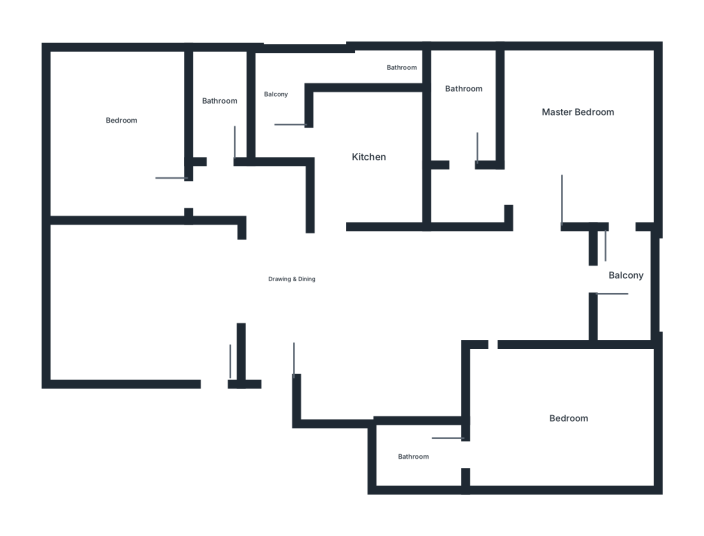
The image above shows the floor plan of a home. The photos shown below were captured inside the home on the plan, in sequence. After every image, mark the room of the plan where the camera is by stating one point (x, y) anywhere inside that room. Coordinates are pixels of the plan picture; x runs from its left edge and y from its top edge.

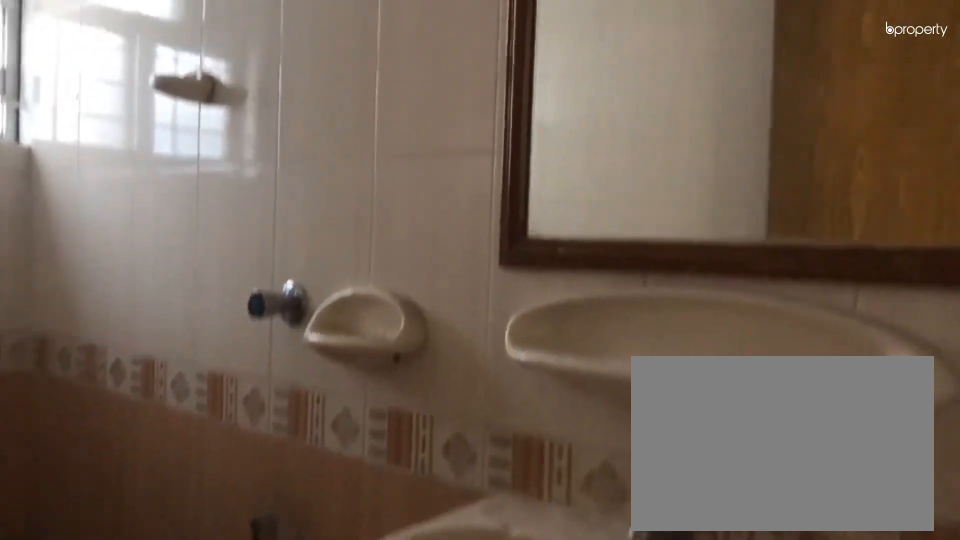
(225, 100)
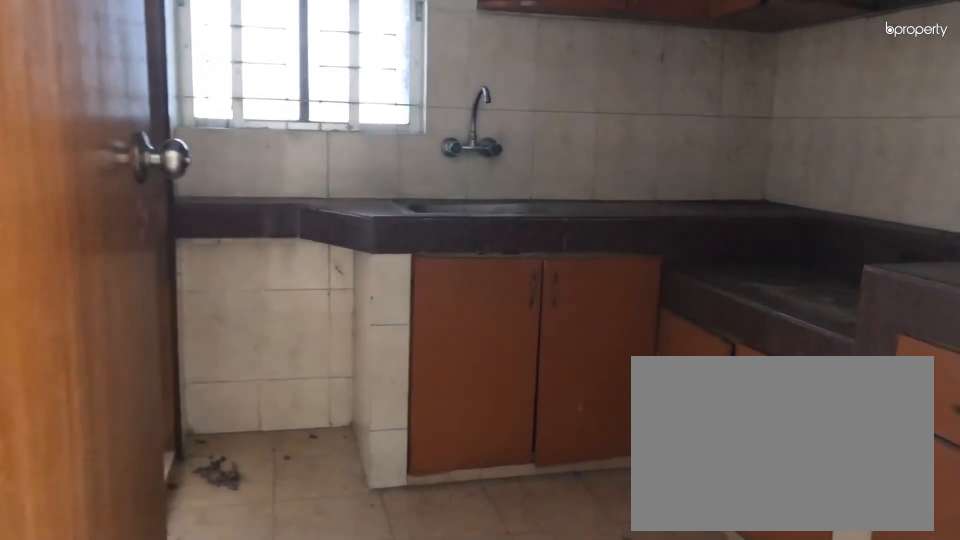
(342, 229)
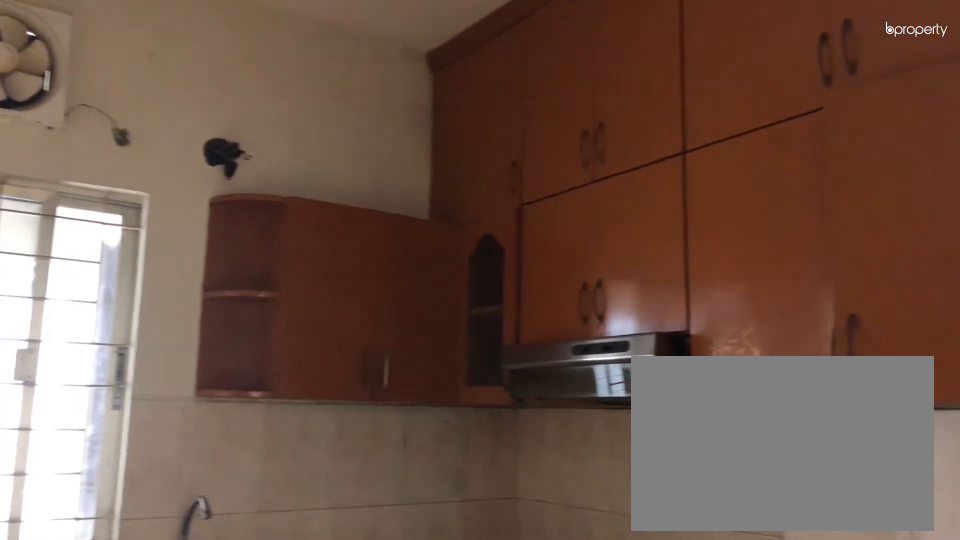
(377, 157)
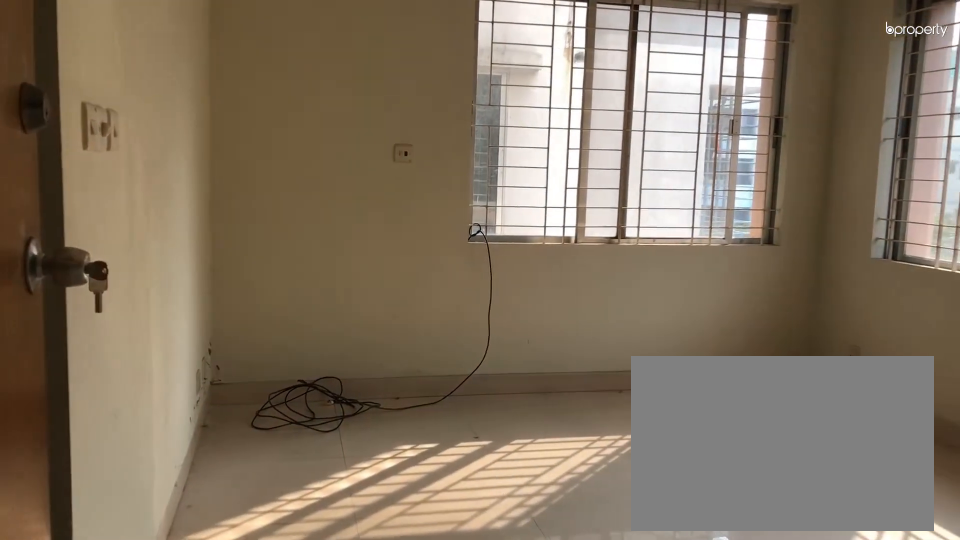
(554, 222)
